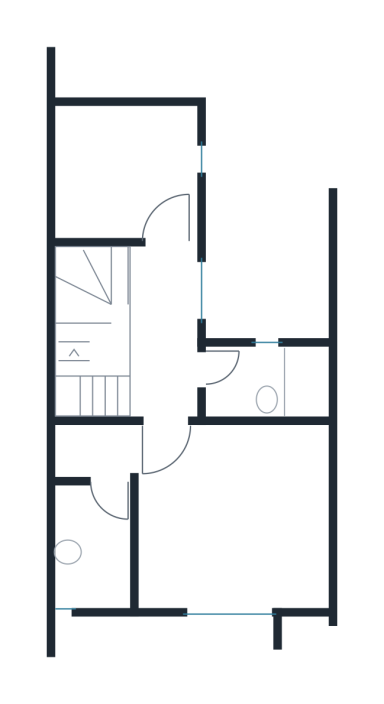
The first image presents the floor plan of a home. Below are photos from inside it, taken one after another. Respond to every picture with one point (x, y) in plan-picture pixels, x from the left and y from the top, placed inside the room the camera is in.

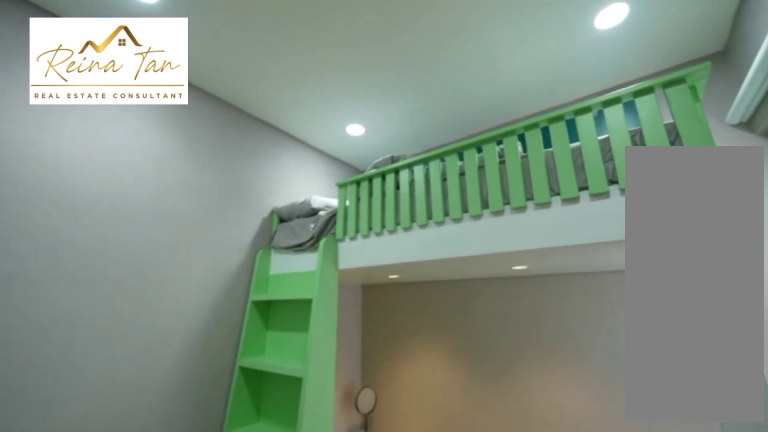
(129, 171)
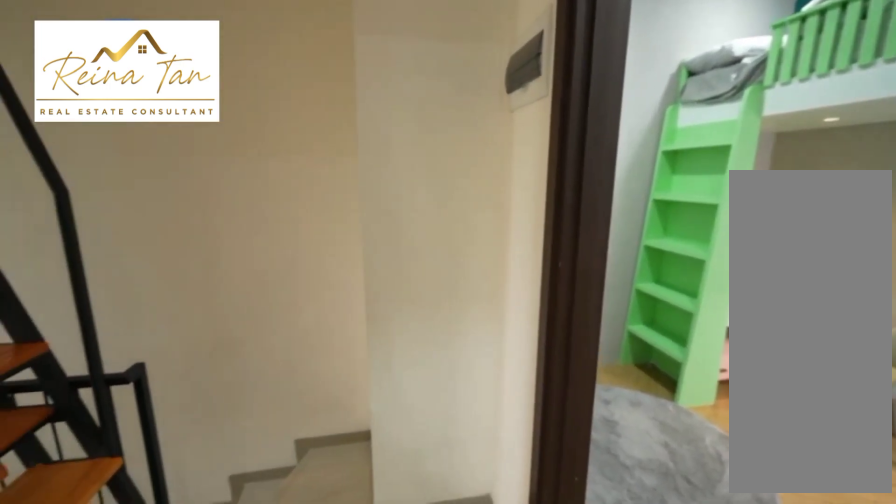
(129, 171)
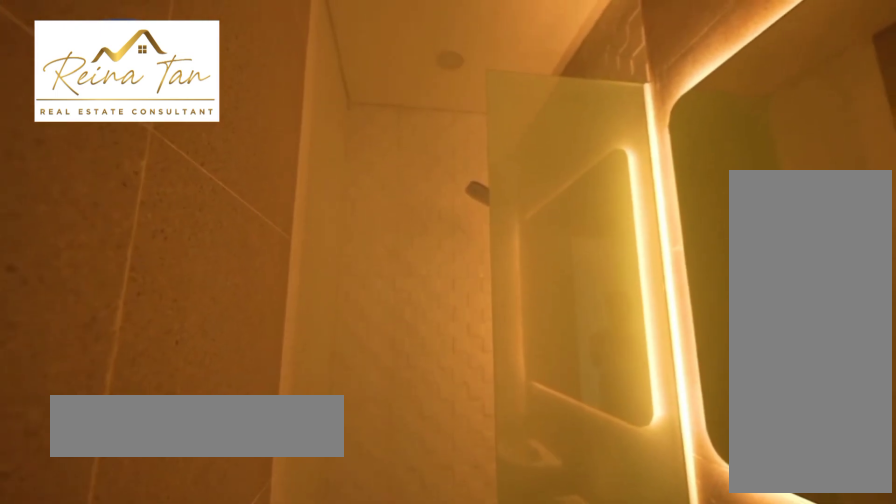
(267, 378)
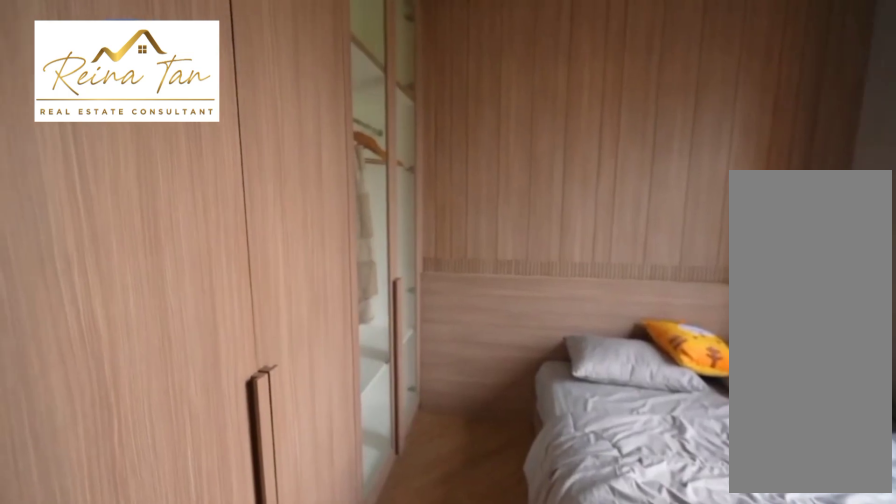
(194, 515)
